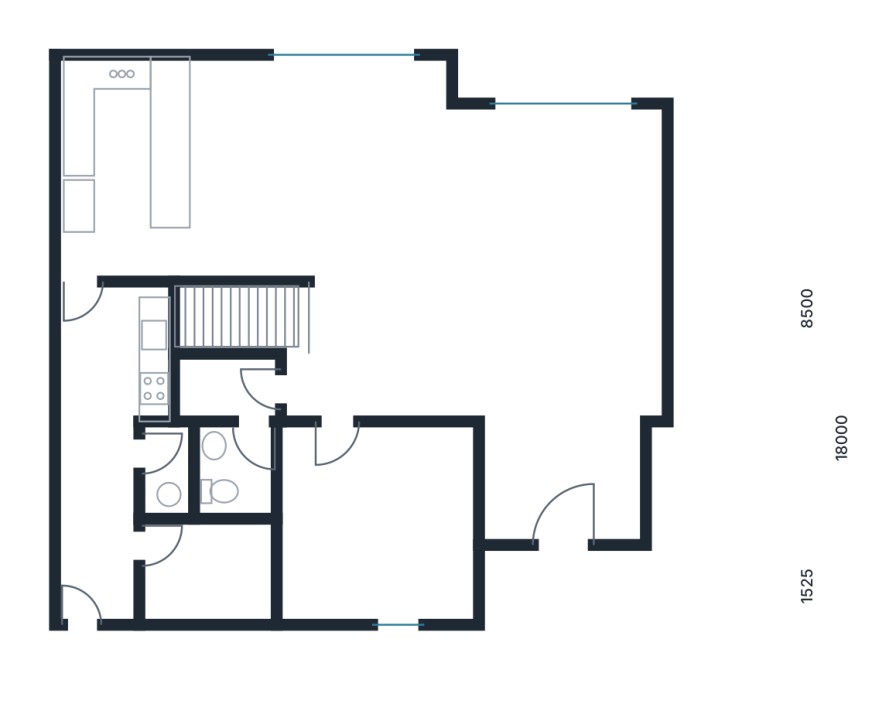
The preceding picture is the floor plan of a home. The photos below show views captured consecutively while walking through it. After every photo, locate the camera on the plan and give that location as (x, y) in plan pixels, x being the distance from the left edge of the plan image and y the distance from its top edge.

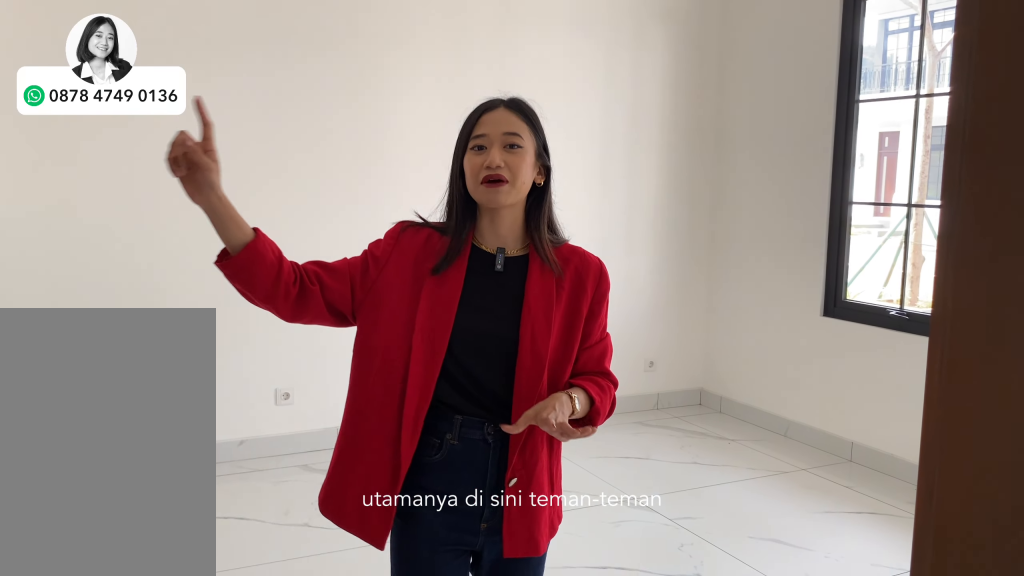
(394, 486)
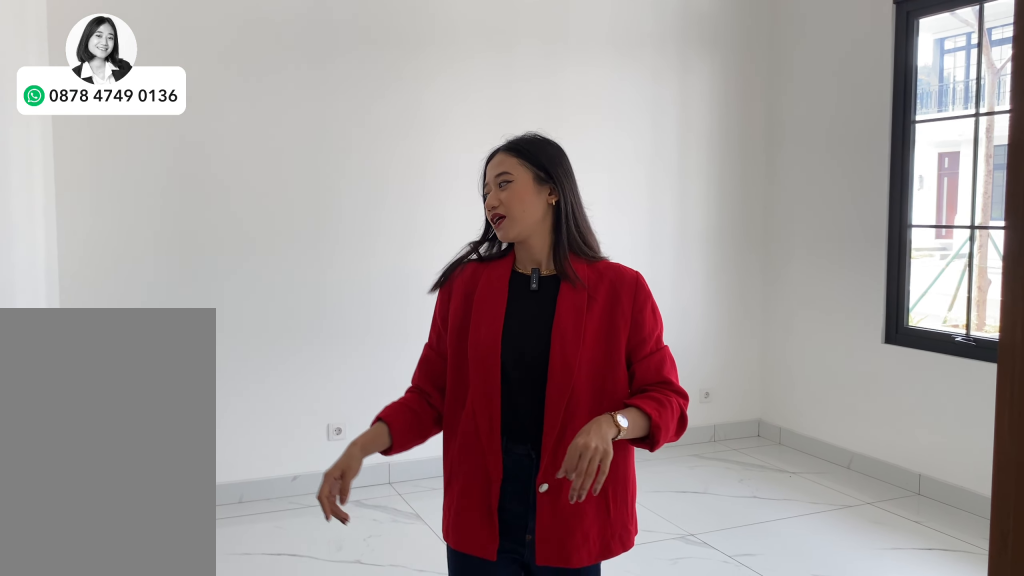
(394, 486)
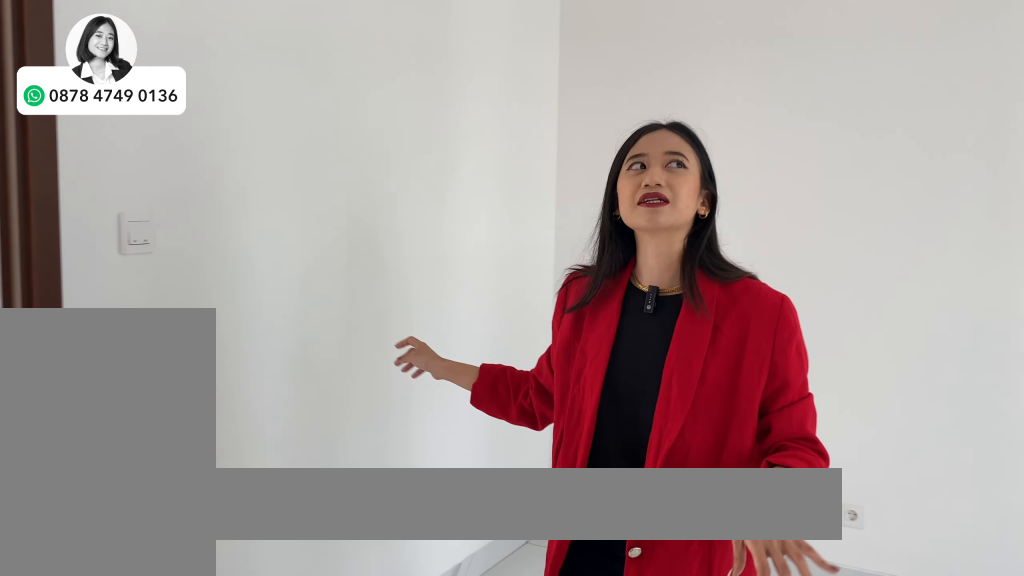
(394, 486)
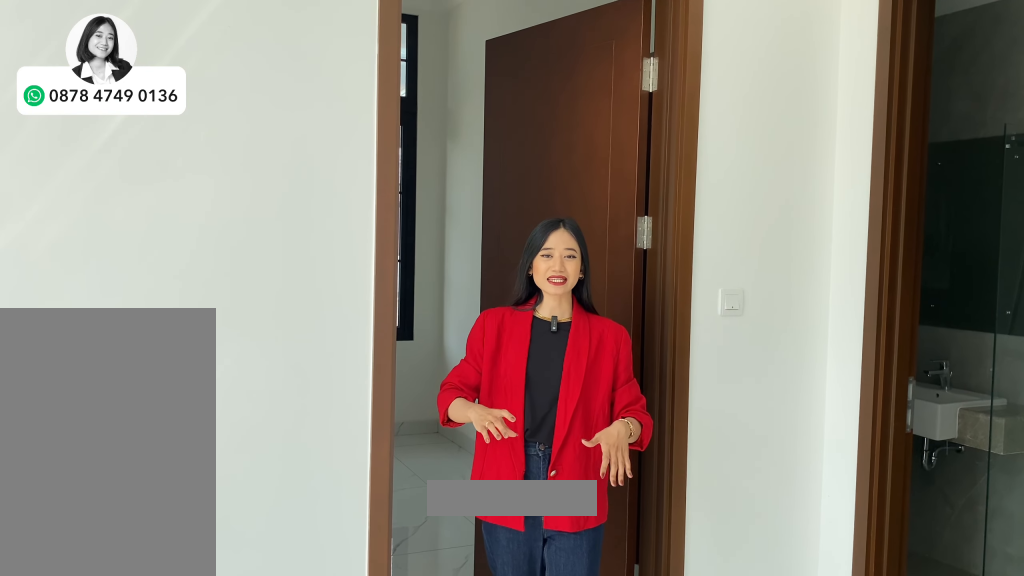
(361, 384)
